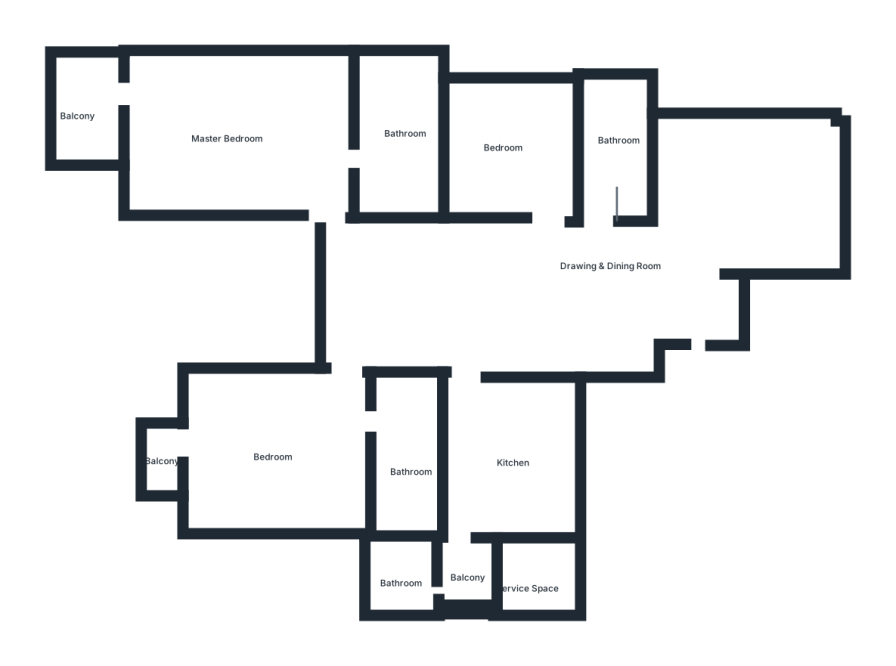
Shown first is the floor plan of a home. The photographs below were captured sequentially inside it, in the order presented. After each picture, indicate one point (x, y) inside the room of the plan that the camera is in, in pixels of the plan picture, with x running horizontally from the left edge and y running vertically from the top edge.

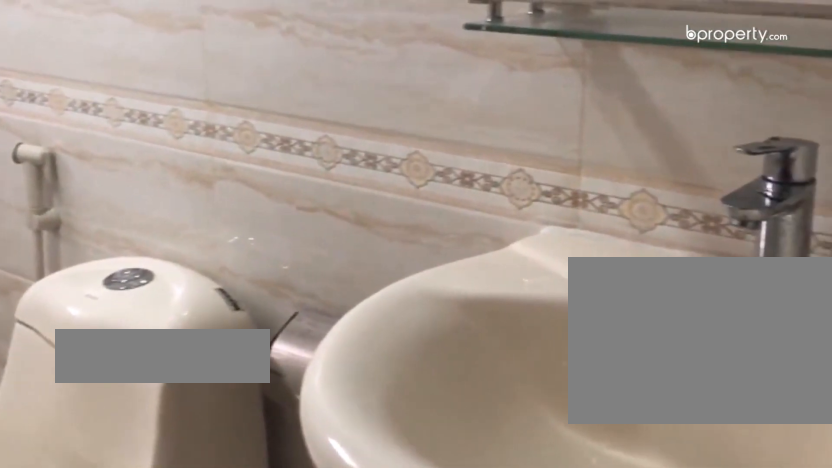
(609, 167)
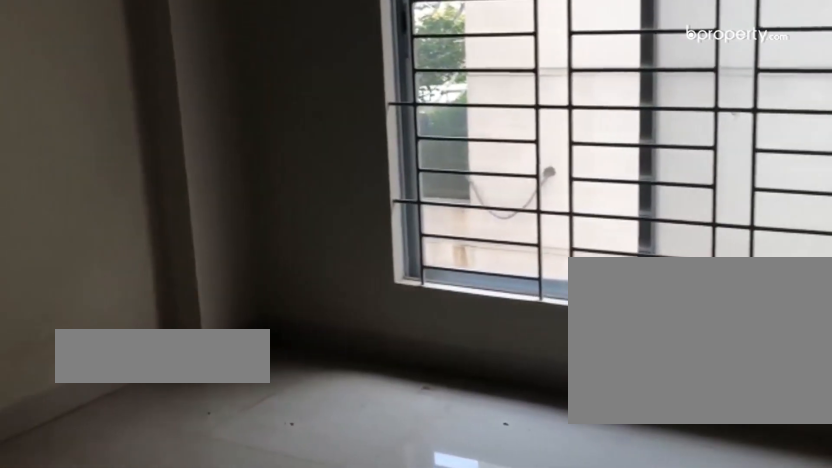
(523, 153)
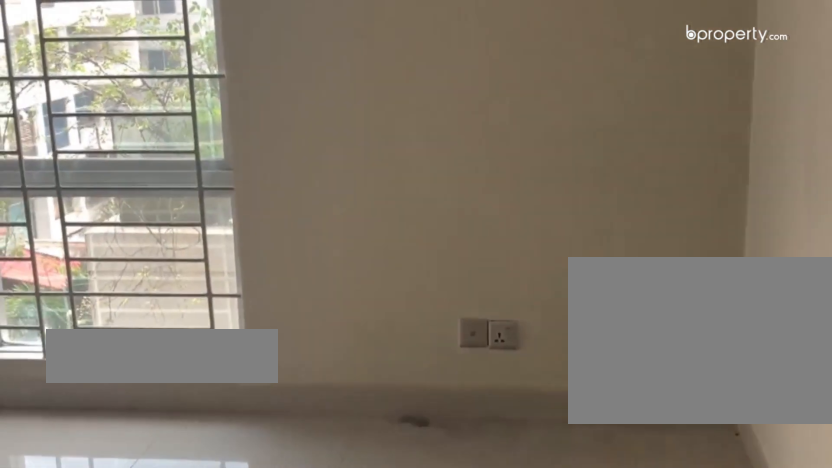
(242, 137)
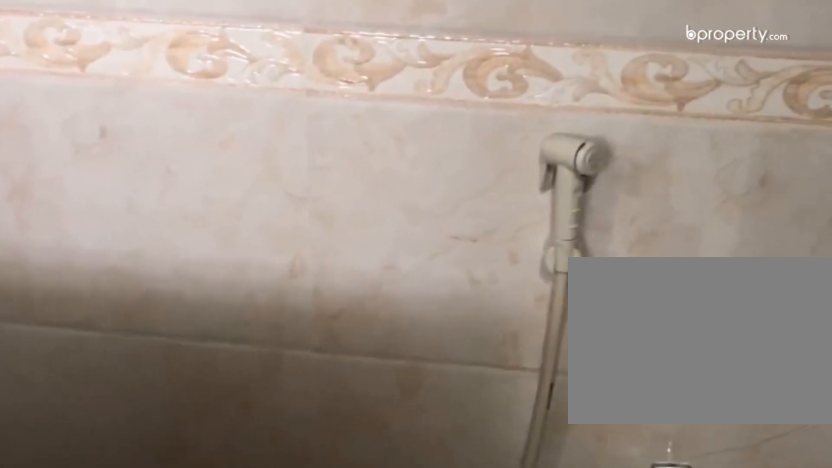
(403, 140)
